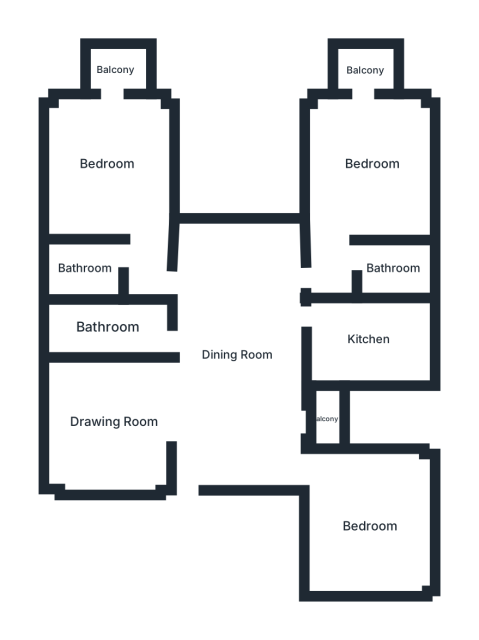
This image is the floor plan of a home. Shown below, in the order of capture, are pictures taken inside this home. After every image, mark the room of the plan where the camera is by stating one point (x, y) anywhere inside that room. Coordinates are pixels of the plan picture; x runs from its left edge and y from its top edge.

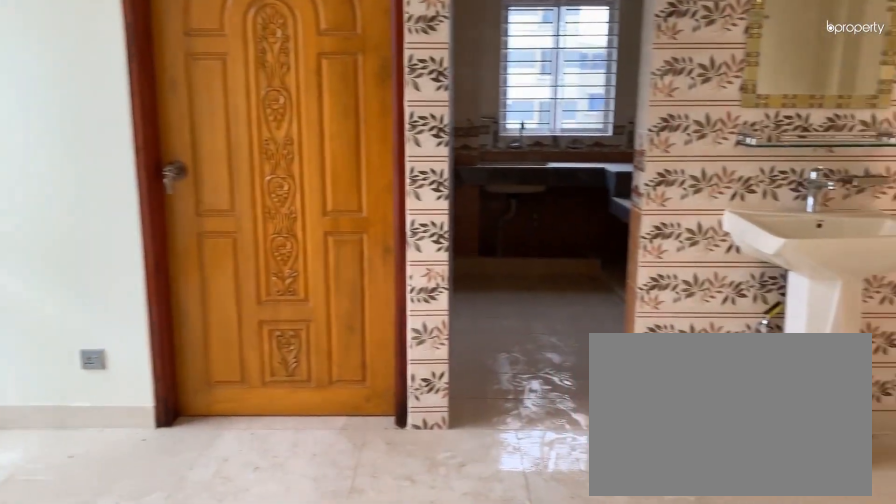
(234, 352)
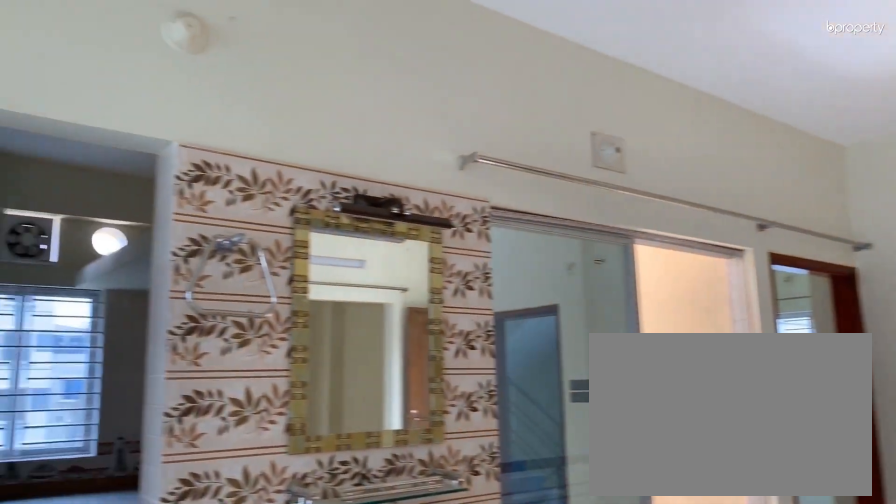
(234, 352)
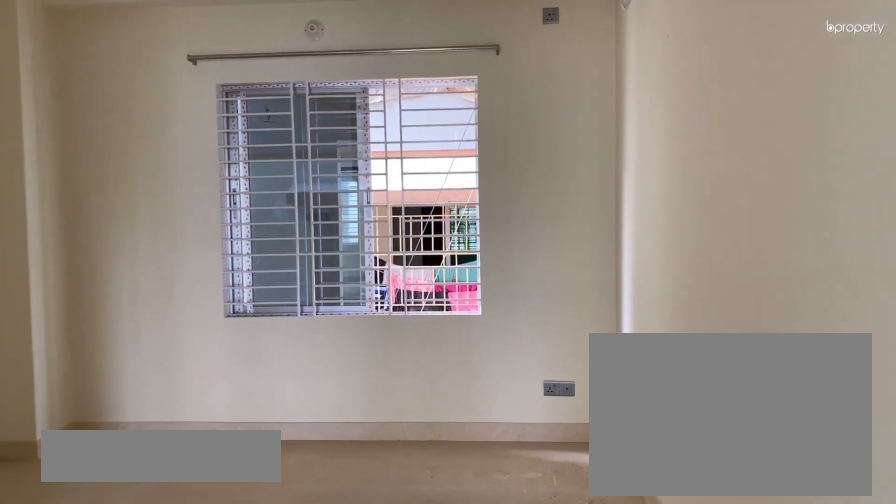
(115, 422)
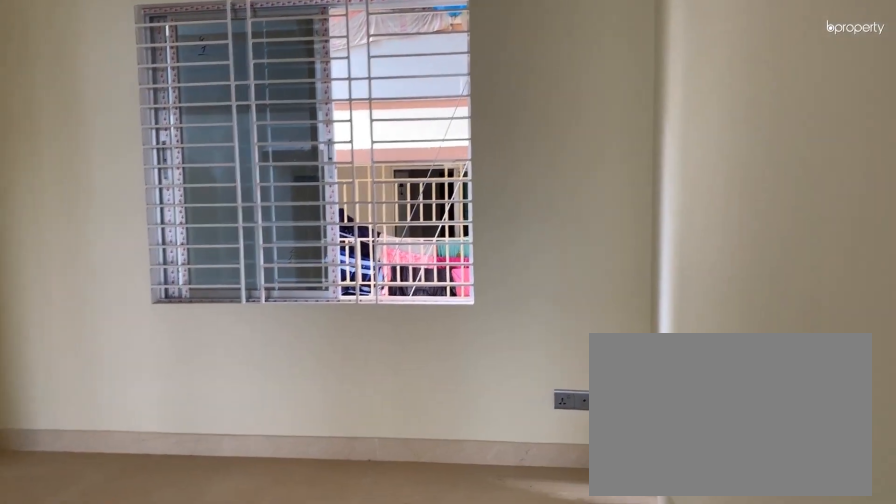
(115, 422)
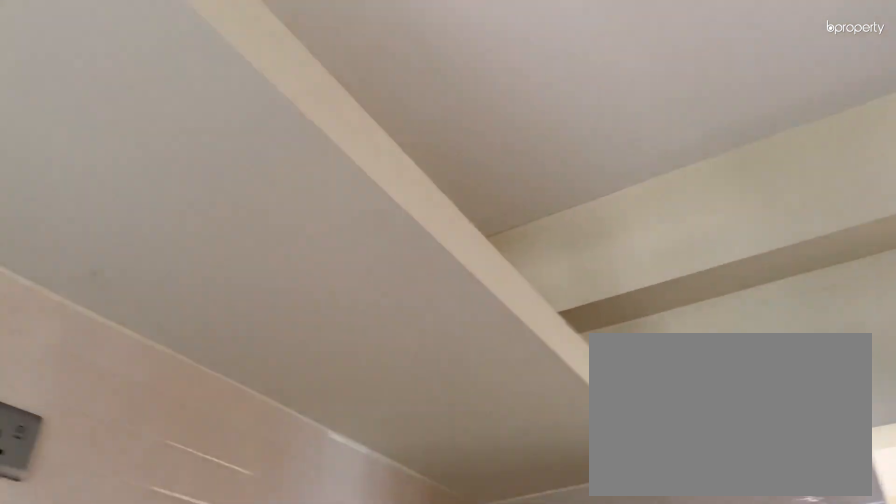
(363, 339)
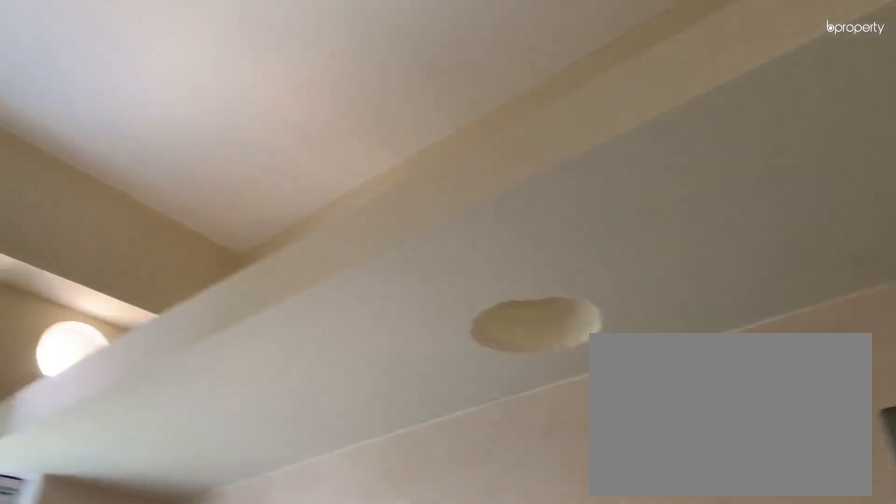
(363, 339)
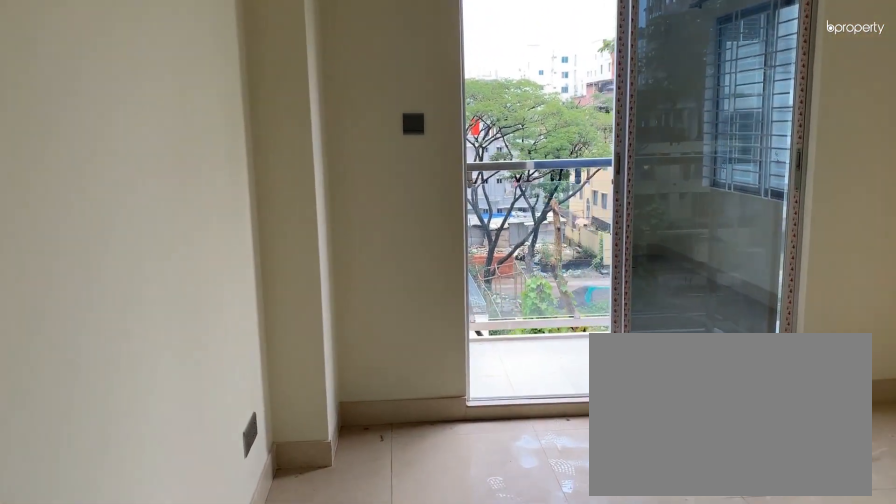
(369, 165)
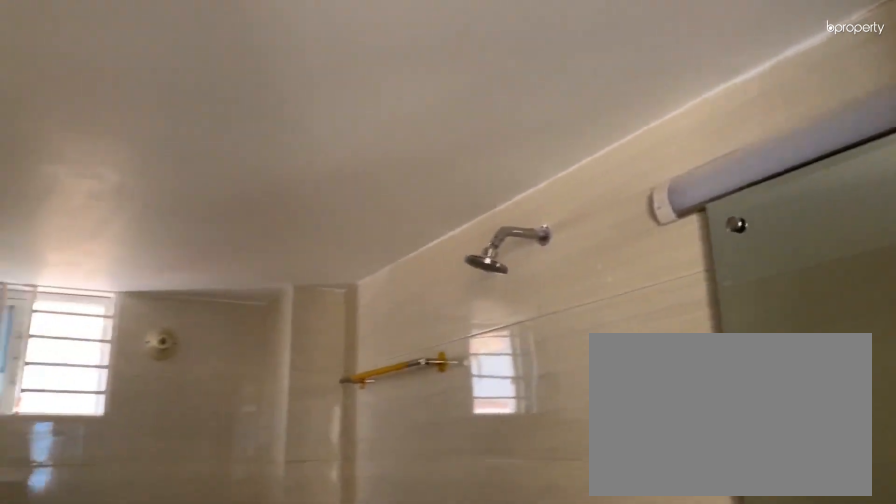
(108, 327)
